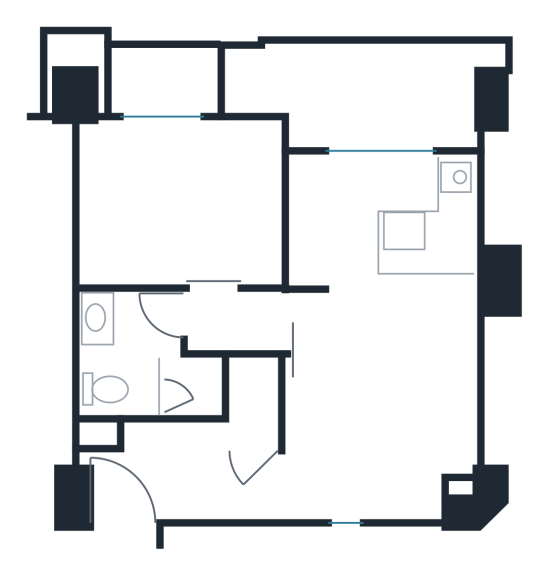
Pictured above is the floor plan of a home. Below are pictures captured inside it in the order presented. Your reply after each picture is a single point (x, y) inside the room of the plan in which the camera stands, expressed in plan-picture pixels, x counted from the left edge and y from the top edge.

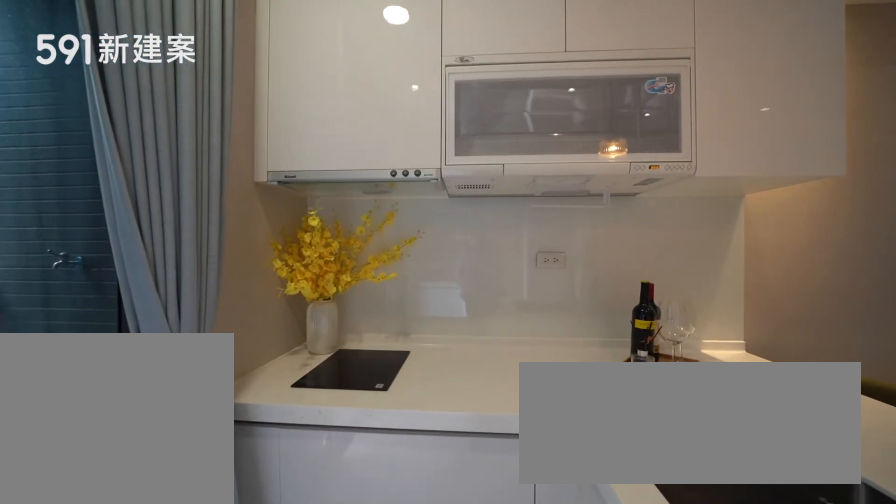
(383, 223)
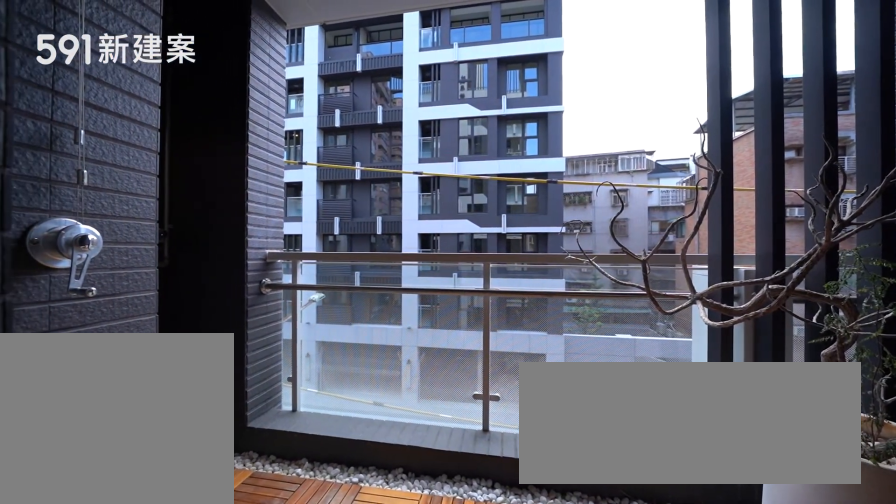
(359, 92)
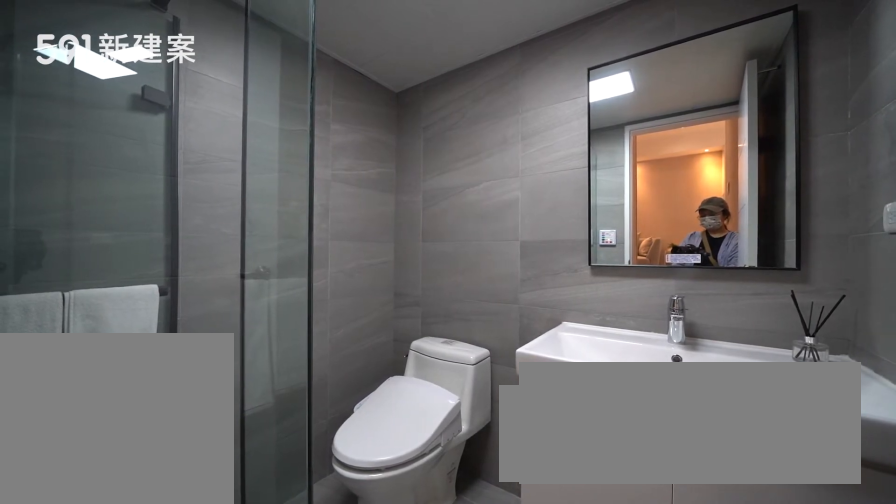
(142, 363)
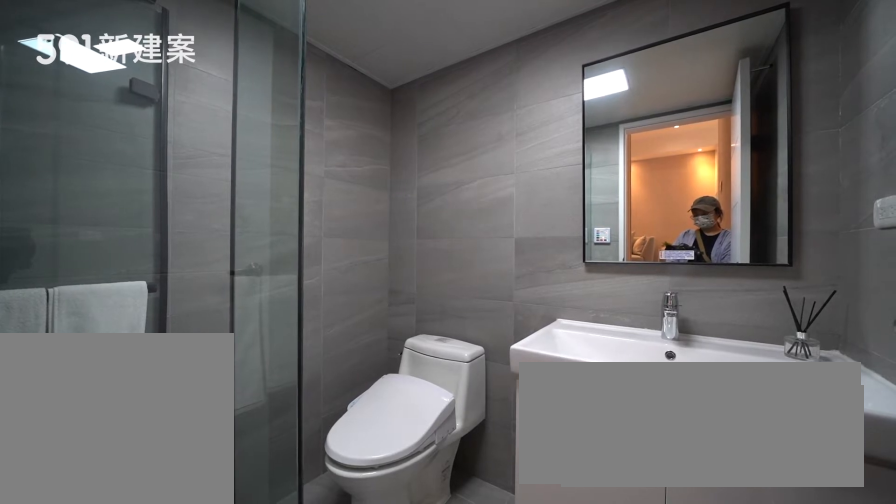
(142, 363)
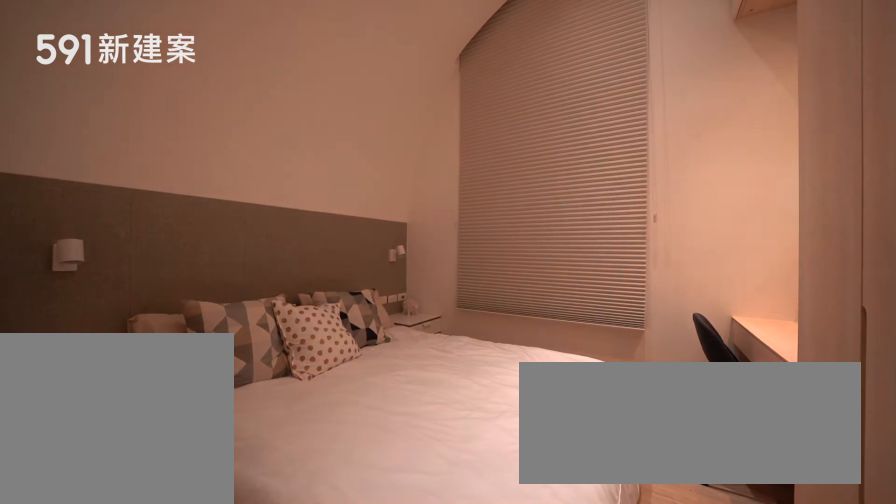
(180, 202)
